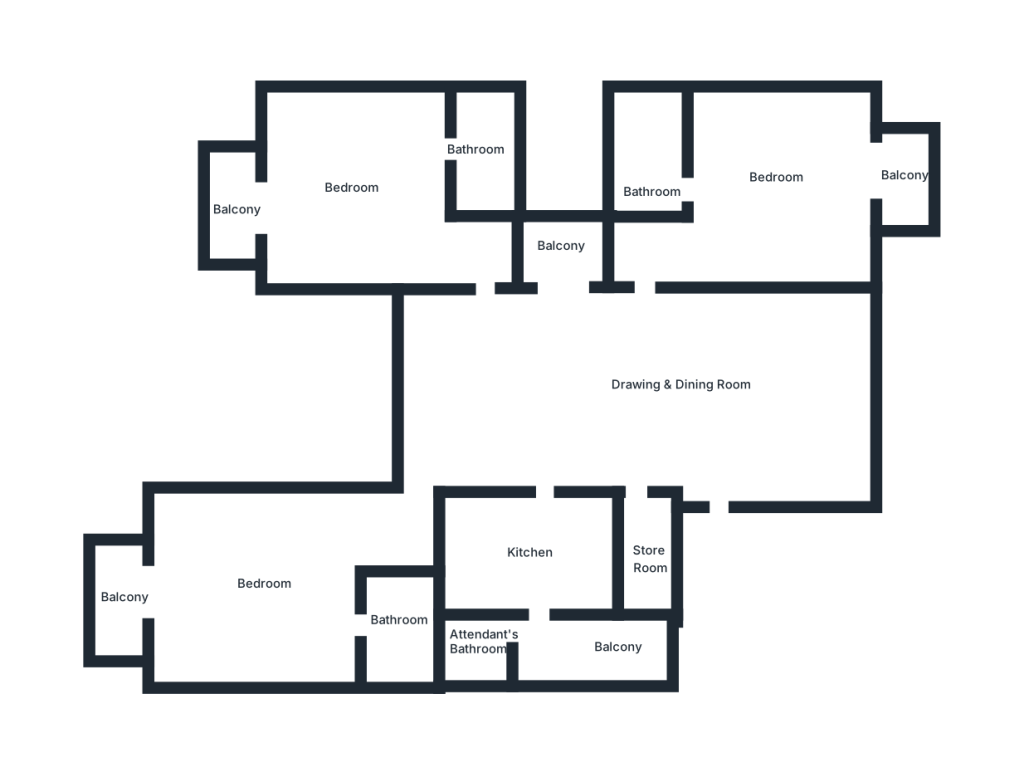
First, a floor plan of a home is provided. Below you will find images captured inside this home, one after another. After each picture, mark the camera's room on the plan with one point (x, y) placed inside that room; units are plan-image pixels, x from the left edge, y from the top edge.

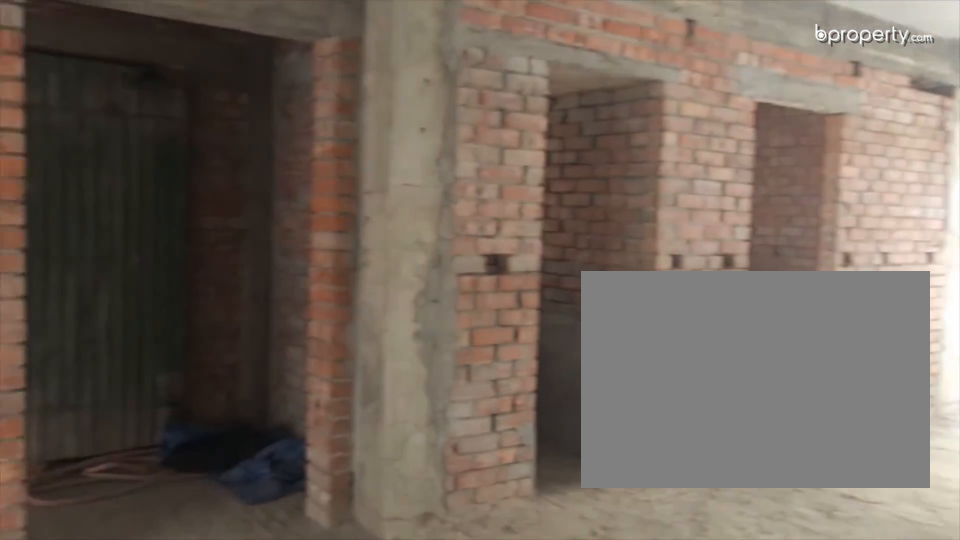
(708, 402)
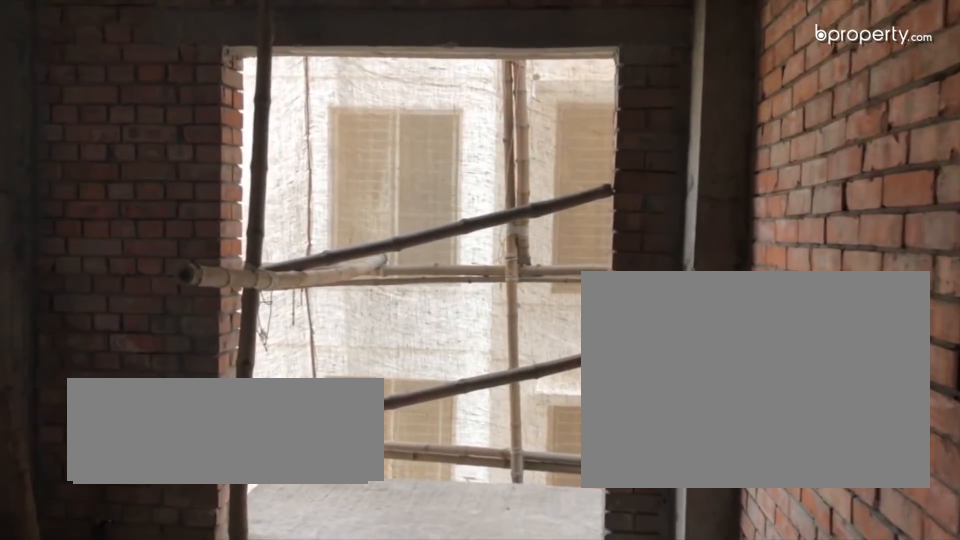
(779, 201)
